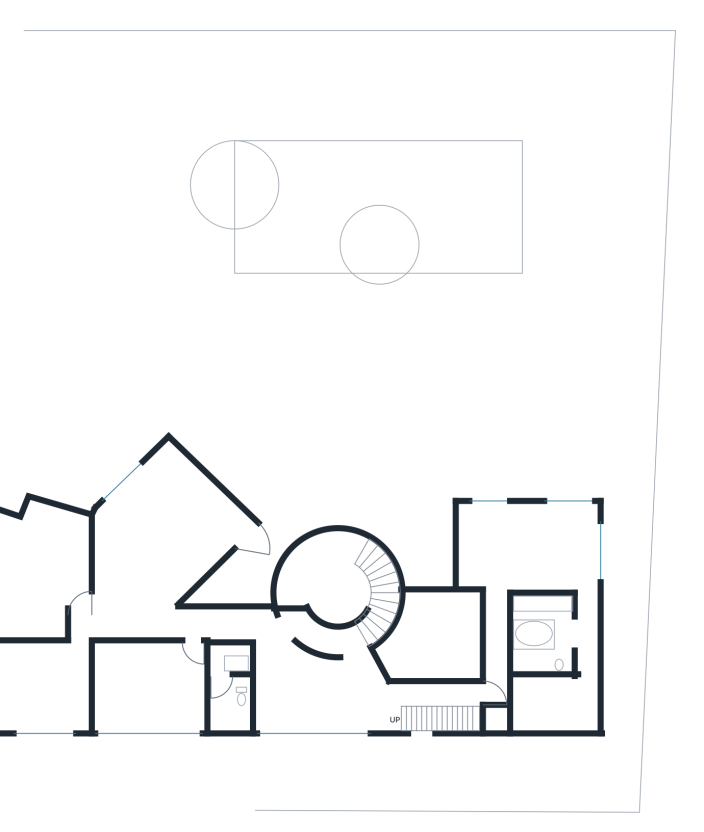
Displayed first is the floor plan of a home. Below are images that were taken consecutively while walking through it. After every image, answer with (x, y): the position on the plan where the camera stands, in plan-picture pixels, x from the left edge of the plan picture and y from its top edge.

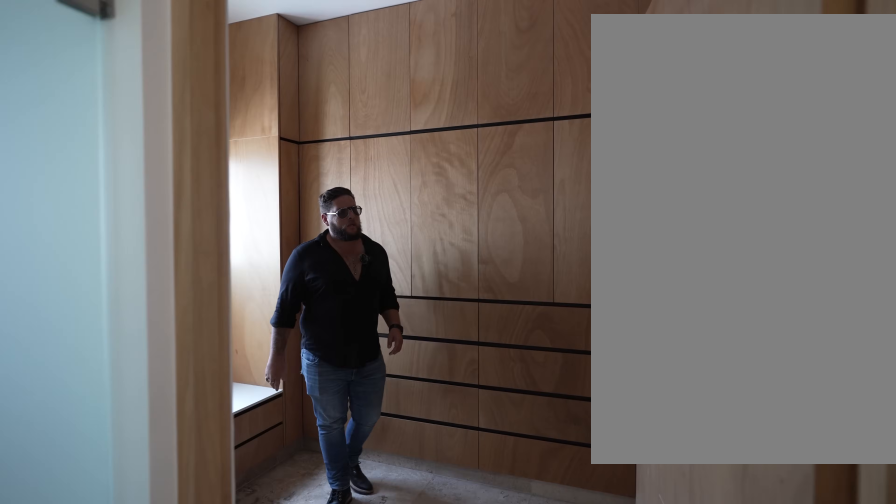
(576, 702)
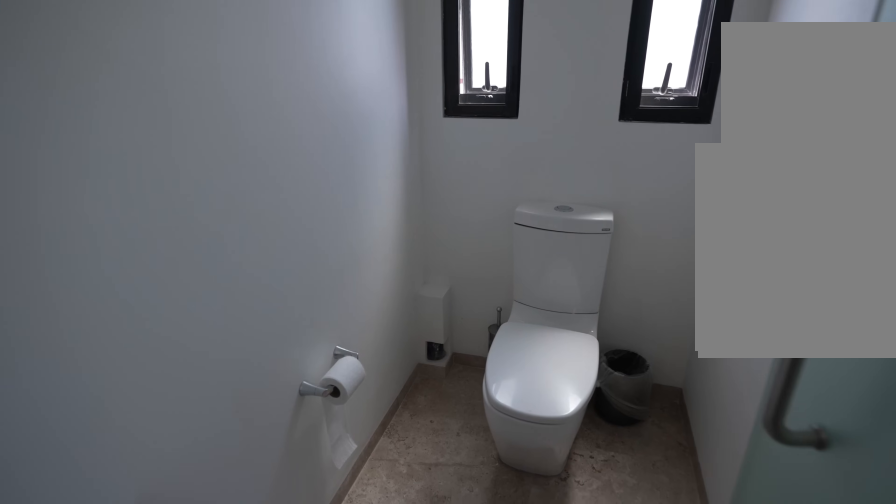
(560, 643)
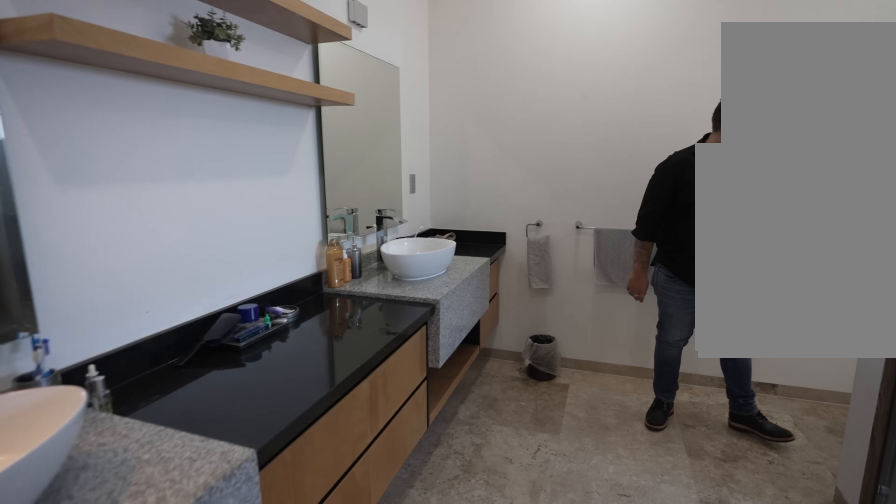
(582, 614)
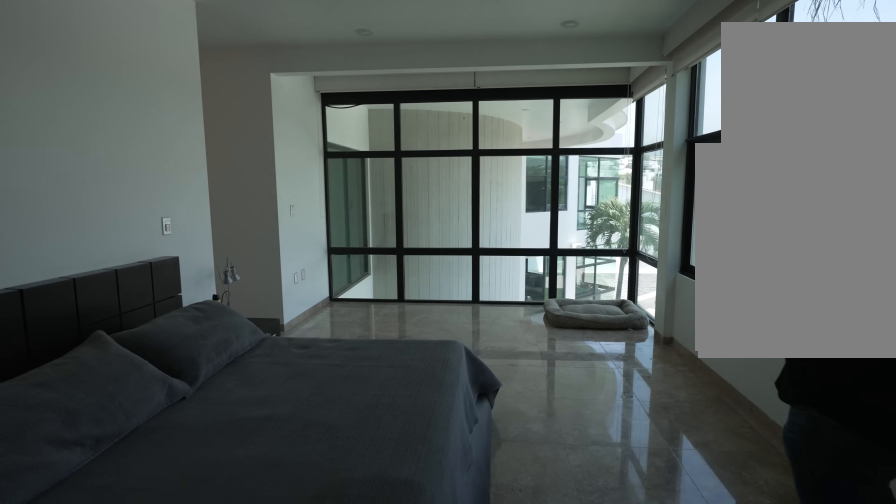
(558, 519)
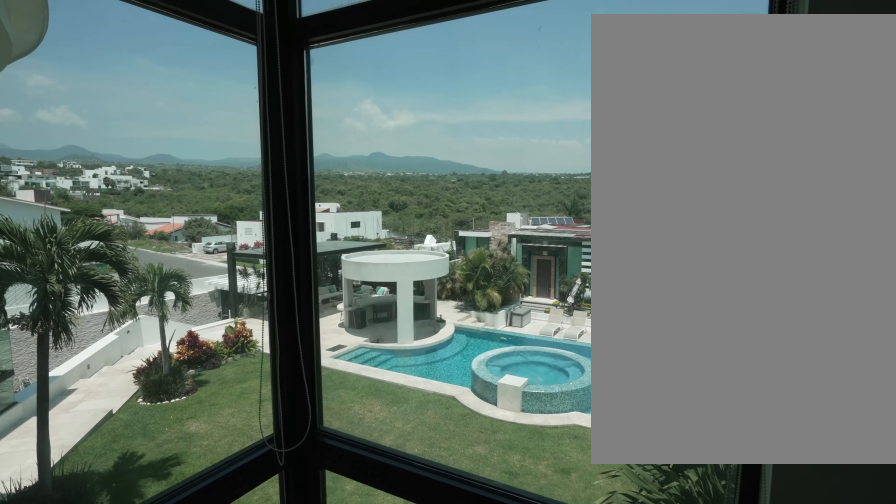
(516, 520)
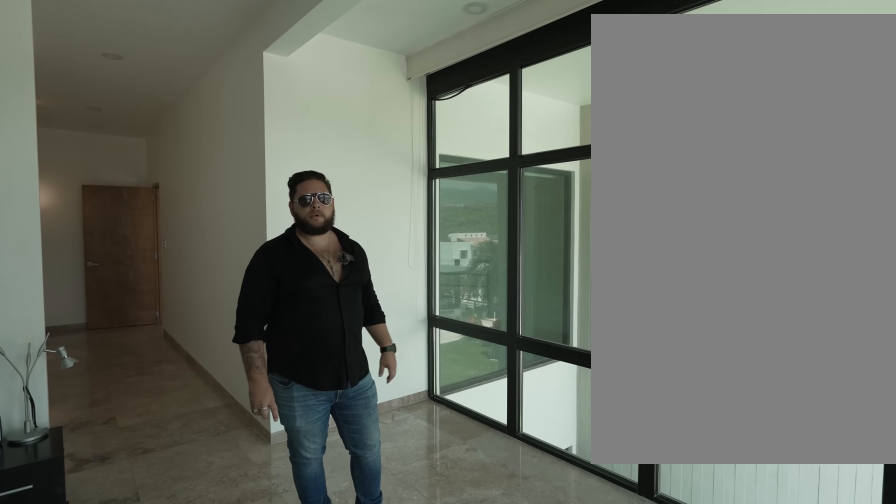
(516, 520)
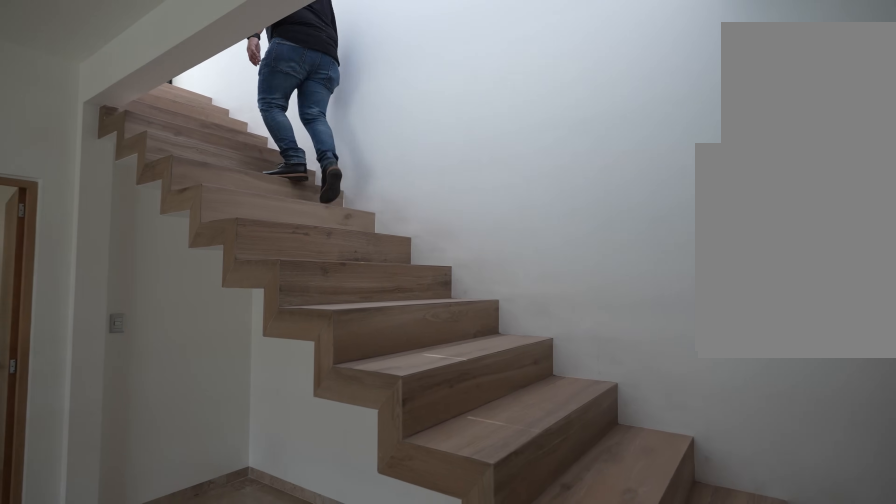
(402, 697)
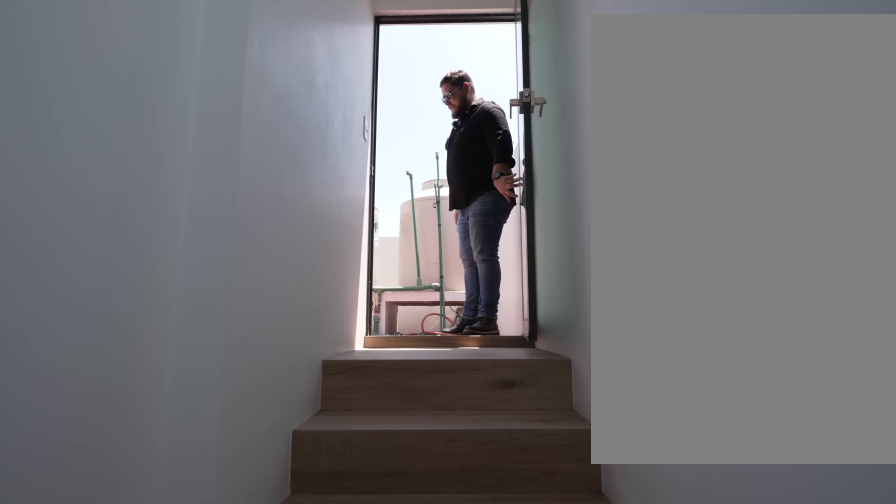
(419, 719)
